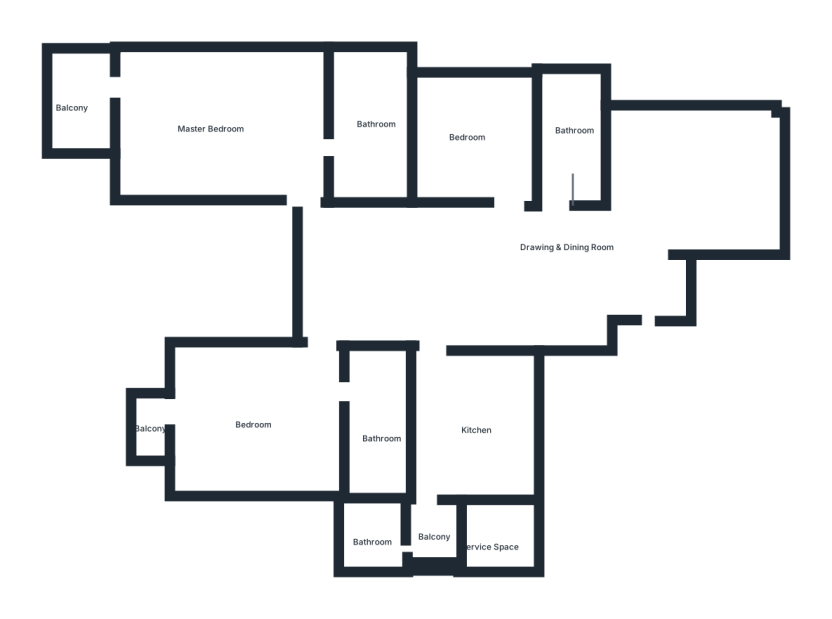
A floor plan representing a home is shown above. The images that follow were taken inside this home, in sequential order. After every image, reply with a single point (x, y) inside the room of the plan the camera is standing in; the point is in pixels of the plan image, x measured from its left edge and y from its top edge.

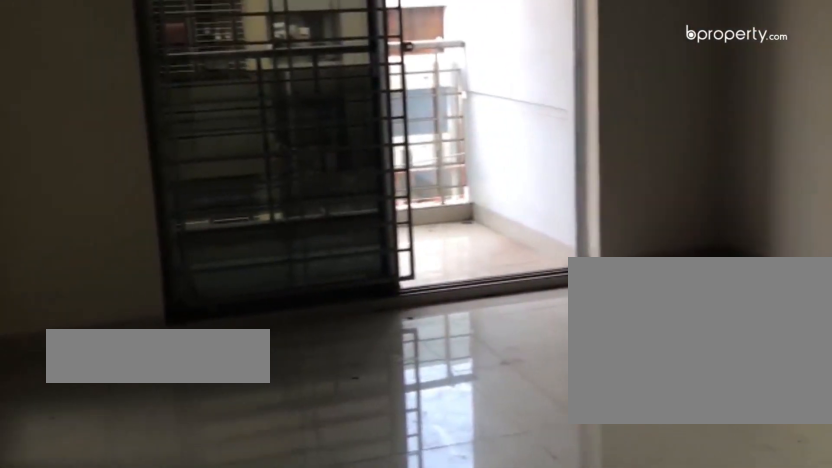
(230, 128)
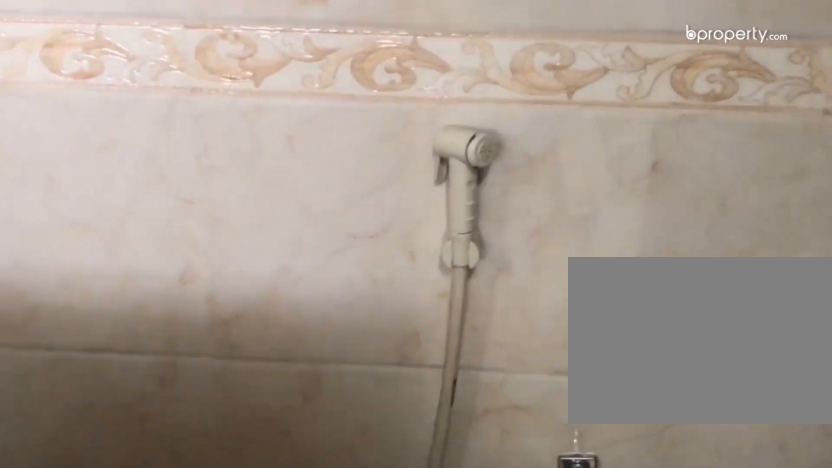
(374, 131)
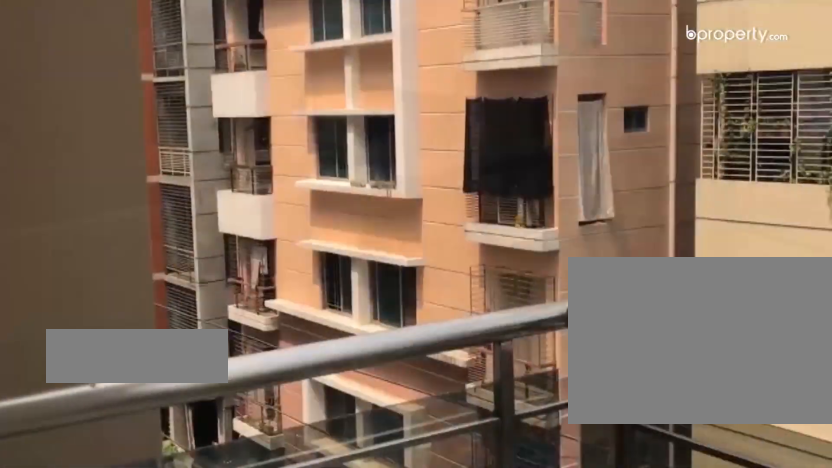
(88, 98)
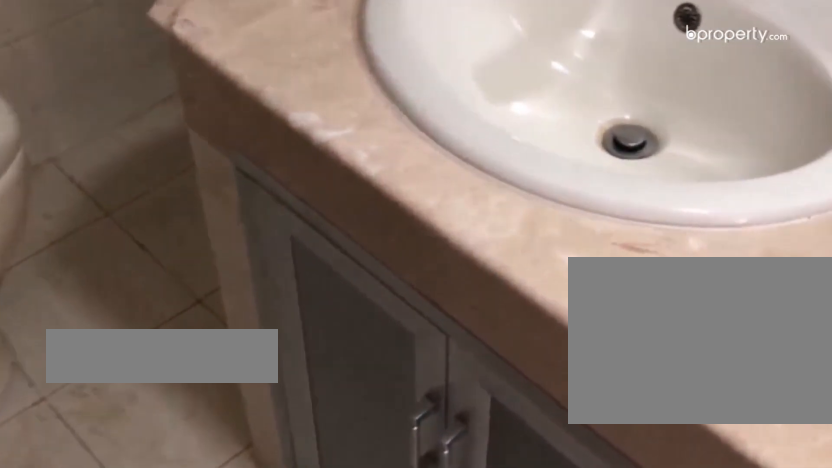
(376, 410)
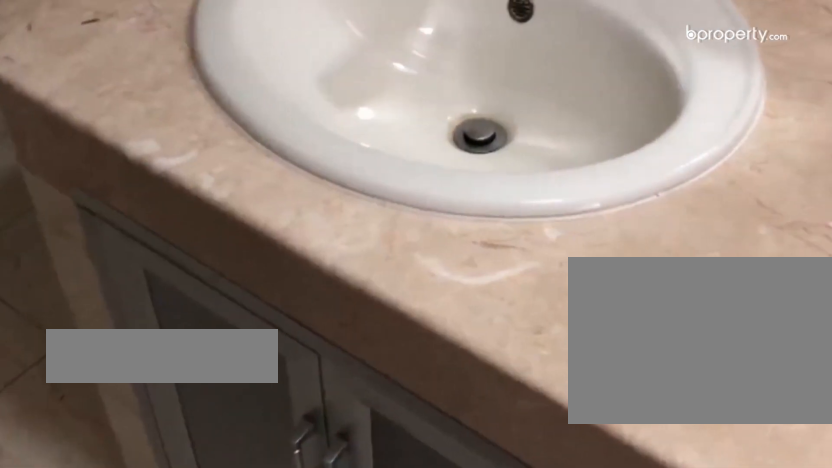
(376, 410)
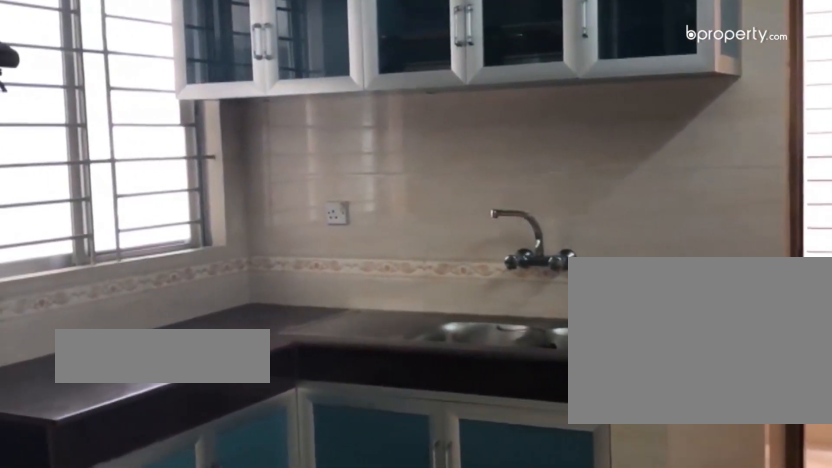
(471, 423)
